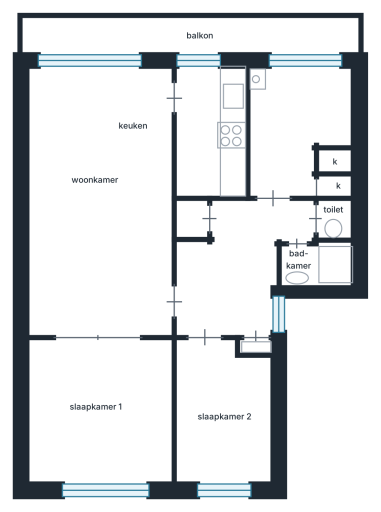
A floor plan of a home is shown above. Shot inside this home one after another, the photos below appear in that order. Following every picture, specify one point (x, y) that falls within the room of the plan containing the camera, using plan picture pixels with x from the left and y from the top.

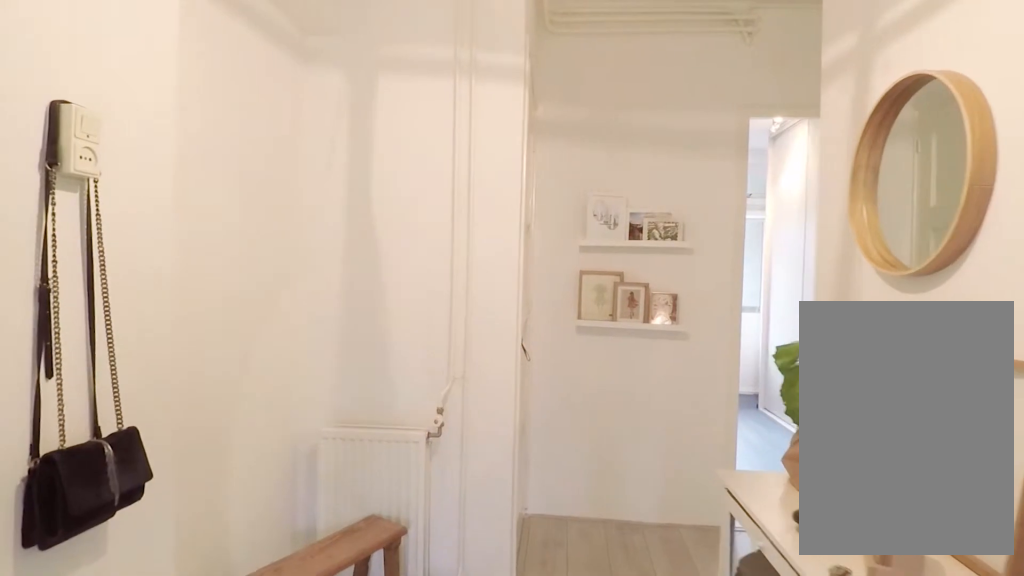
(237, 268)
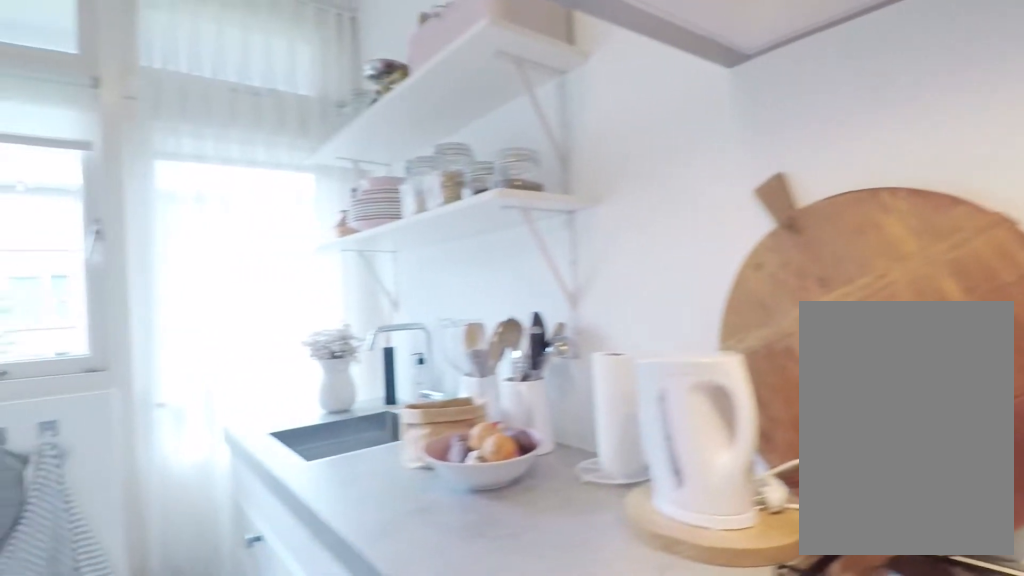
(210, 132)
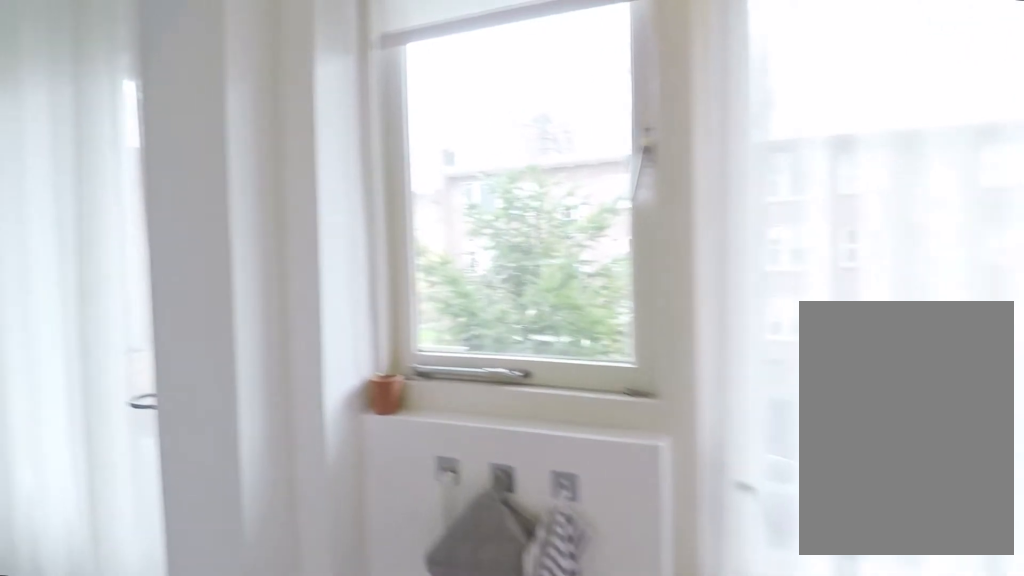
(210, 132)
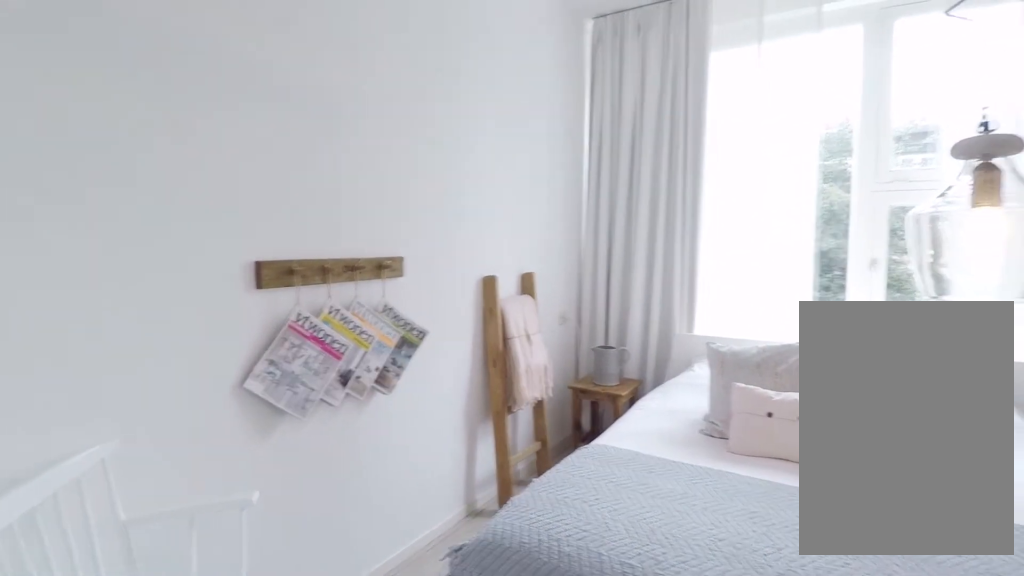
(99, 413)
